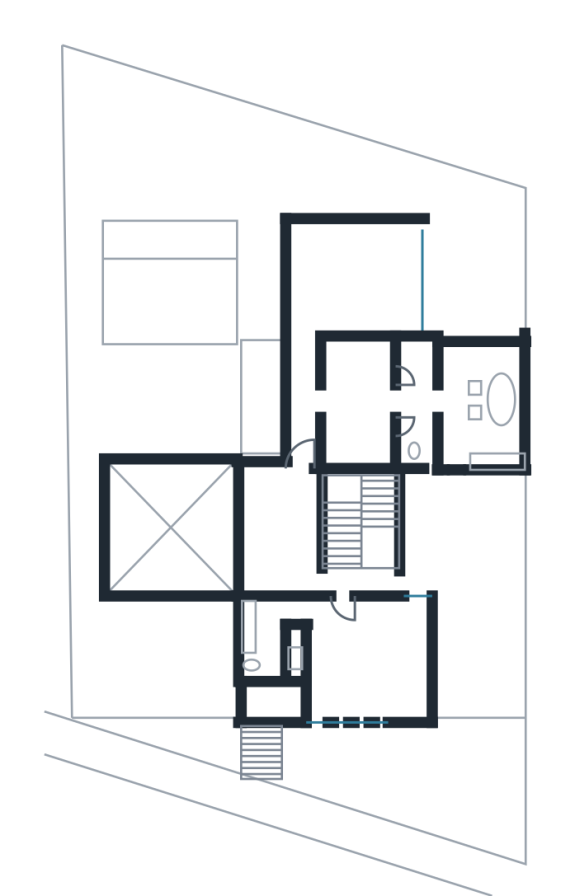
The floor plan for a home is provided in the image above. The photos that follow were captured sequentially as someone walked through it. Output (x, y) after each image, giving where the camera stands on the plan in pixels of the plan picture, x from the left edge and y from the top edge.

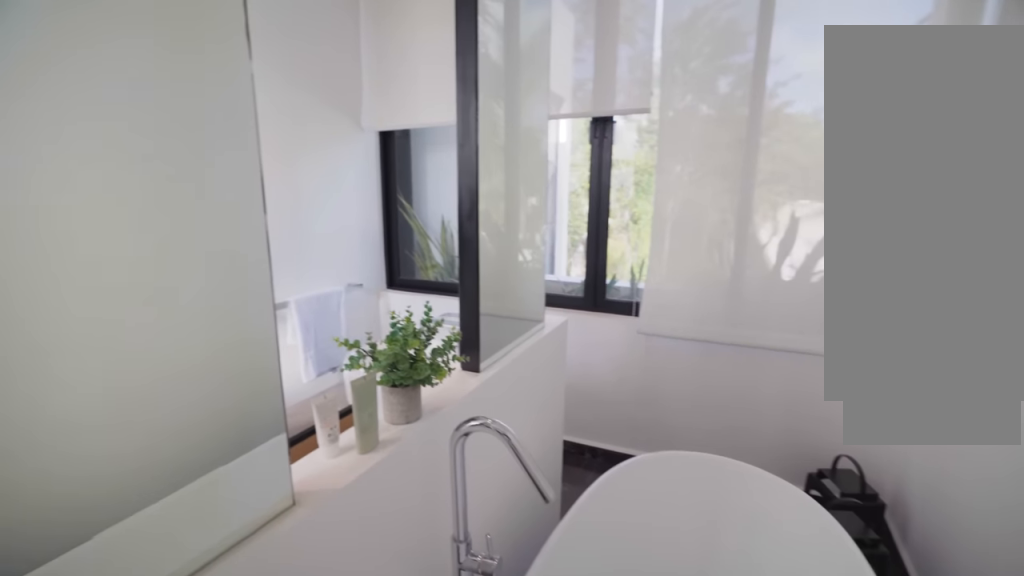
(505, 425)
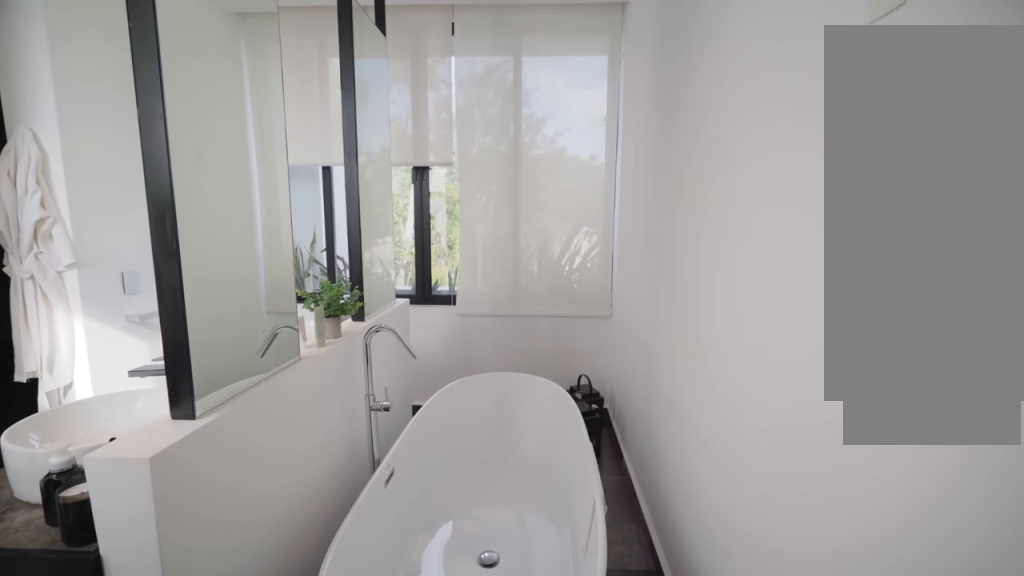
(495, 438)
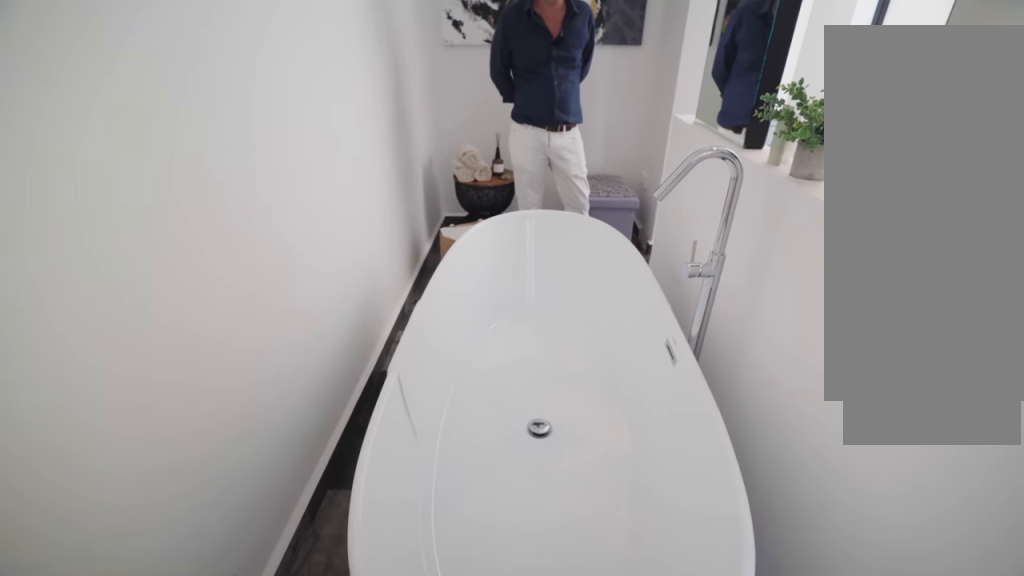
(494, 366)
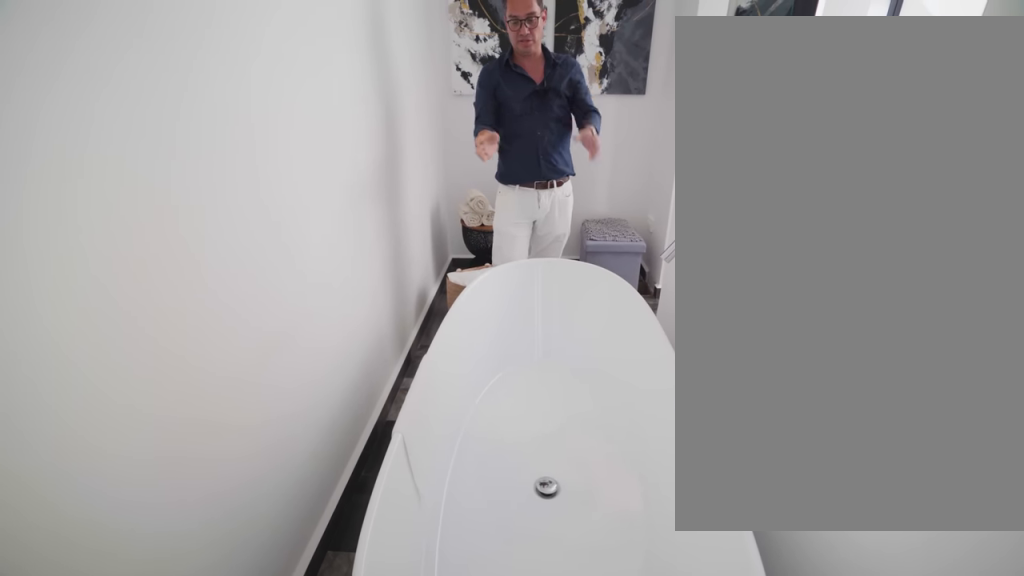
(494, 366)
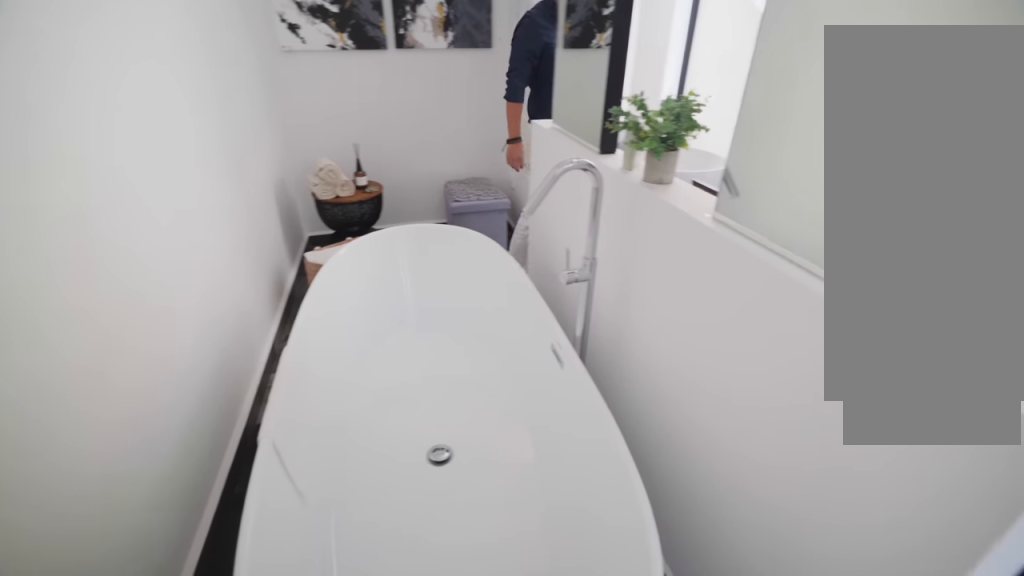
(494, 366)
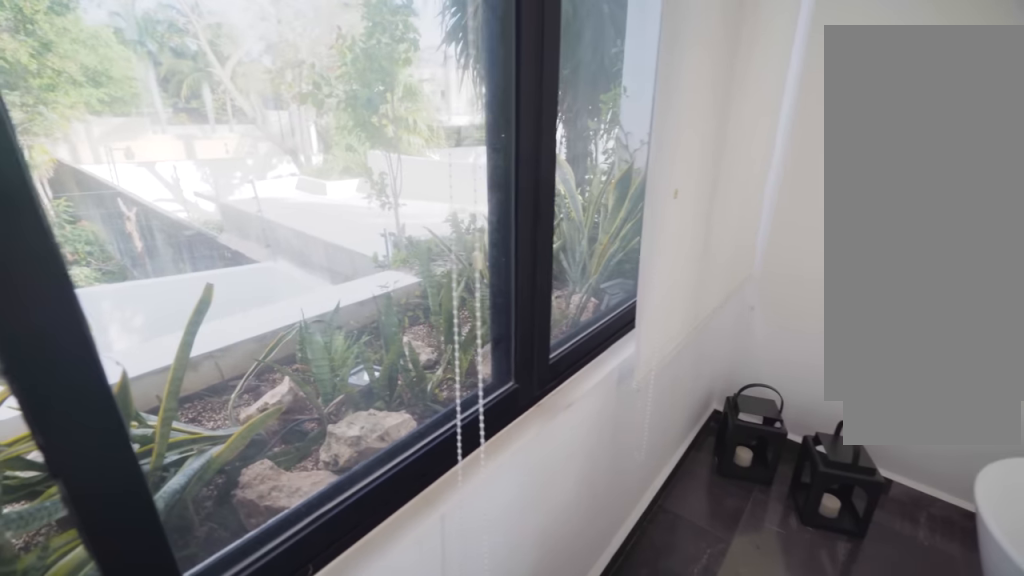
(454, 368)
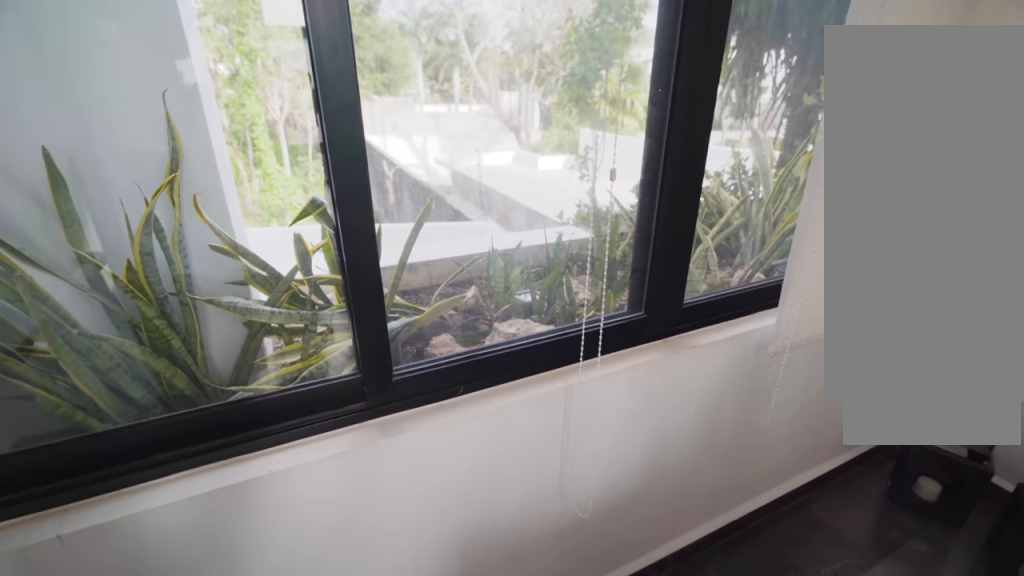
(455, 366)
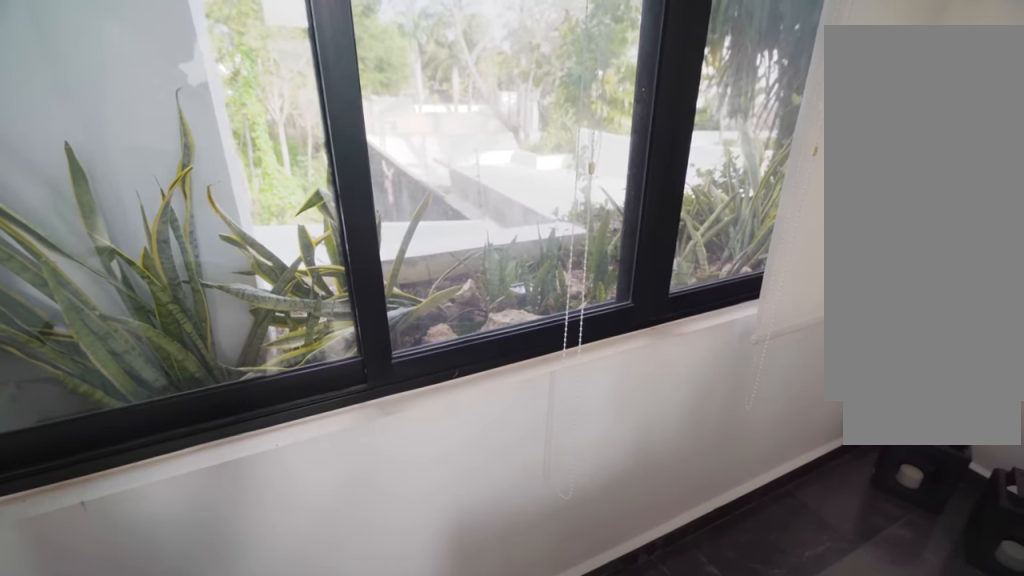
(455, 365)
